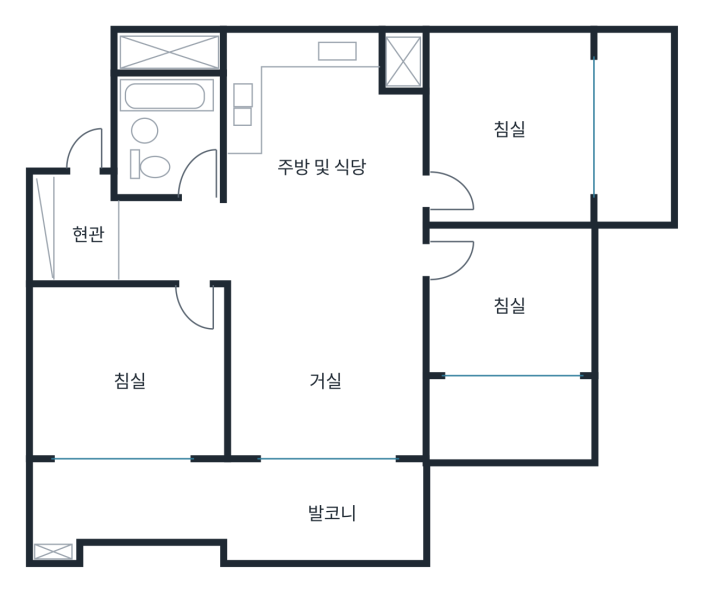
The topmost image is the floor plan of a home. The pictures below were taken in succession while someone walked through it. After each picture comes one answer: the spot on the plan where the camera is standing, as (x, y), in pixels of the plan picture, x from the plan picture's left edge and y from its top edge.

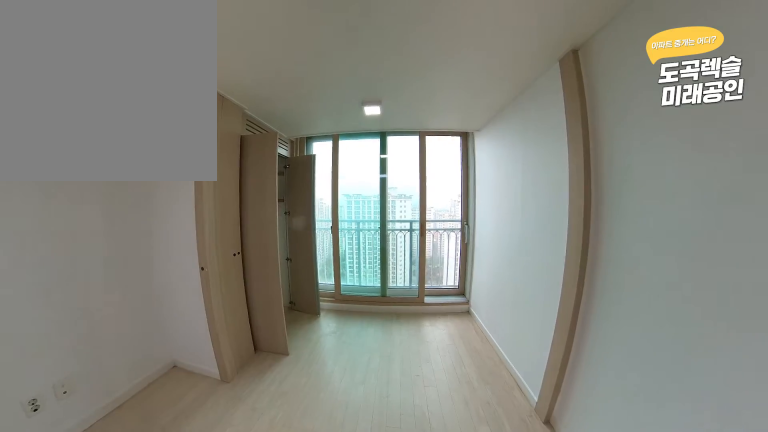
(470, 176)
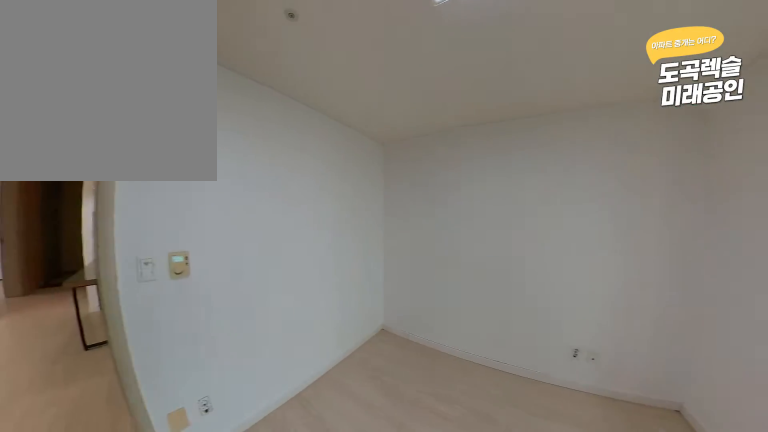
(470, 176)
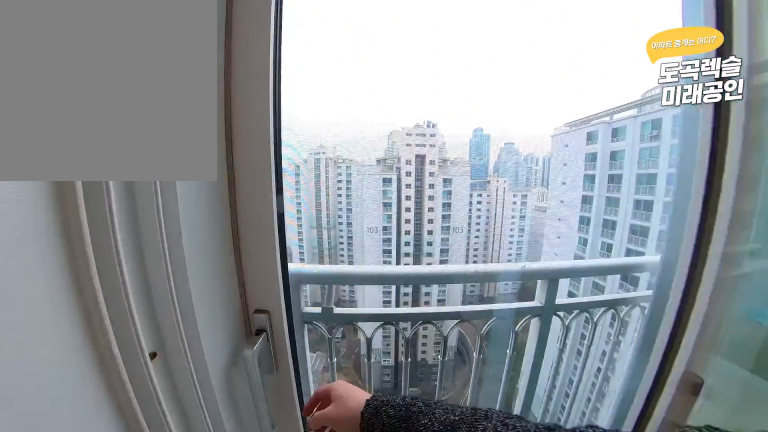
(380, 540)
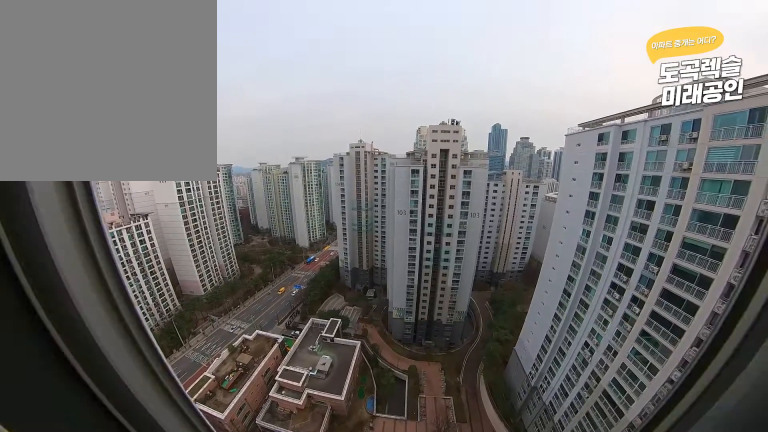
(380, 559)
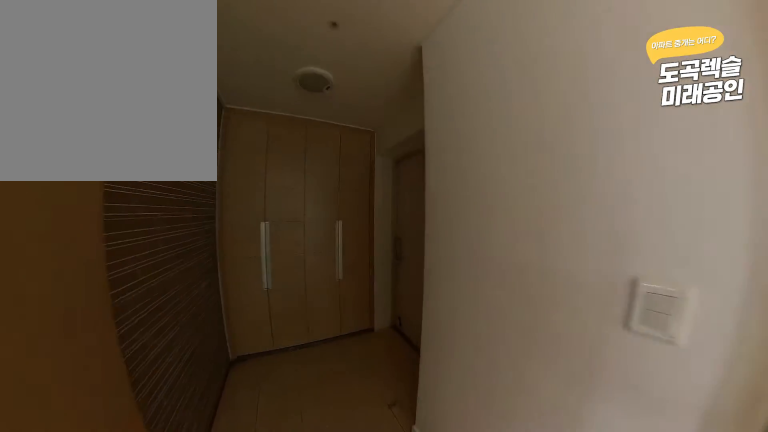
(153, 199)
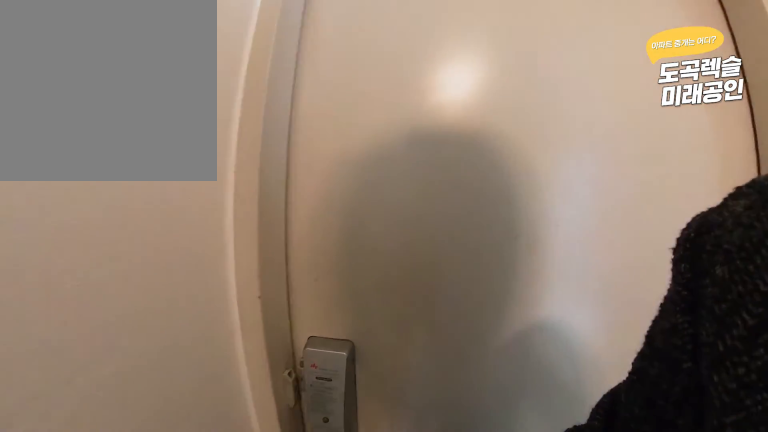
(89, 210)
